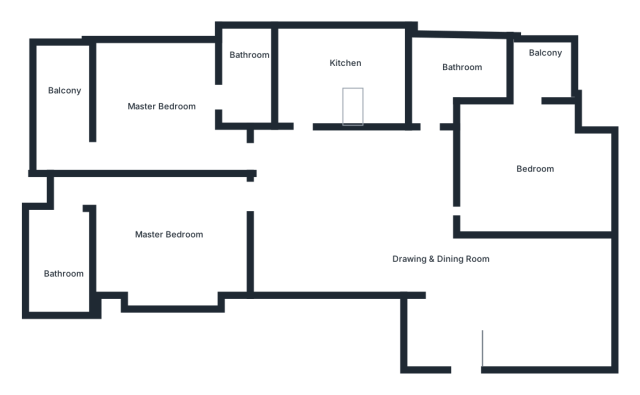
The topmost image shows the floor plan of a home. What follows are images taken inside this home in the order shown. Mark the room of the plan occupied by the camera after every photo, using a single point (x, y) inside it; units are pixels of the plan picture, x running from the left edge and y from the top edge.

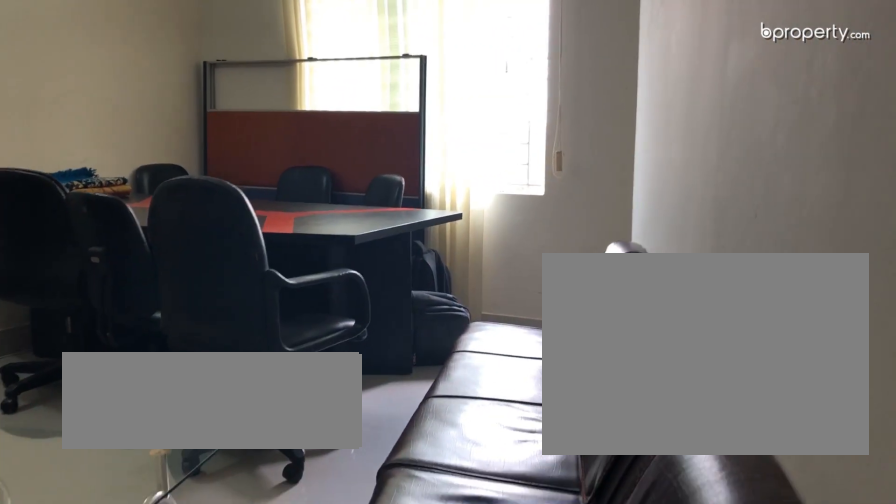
(462, 295)
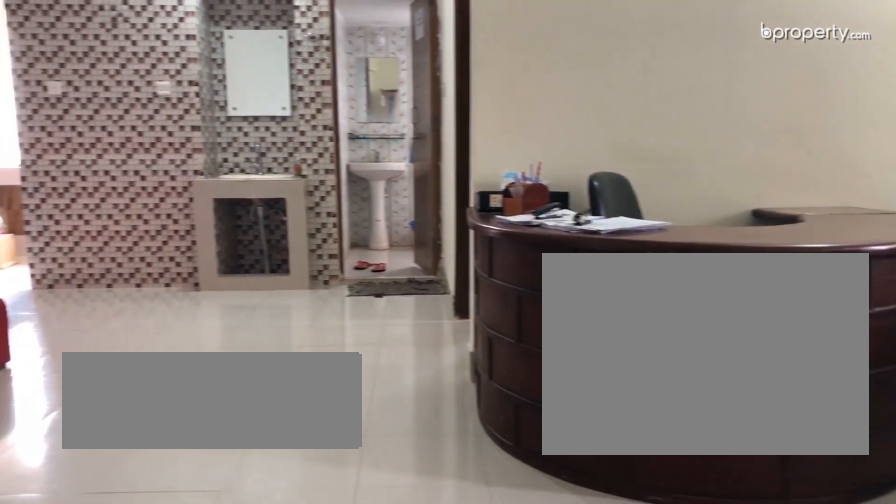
(462, 295)
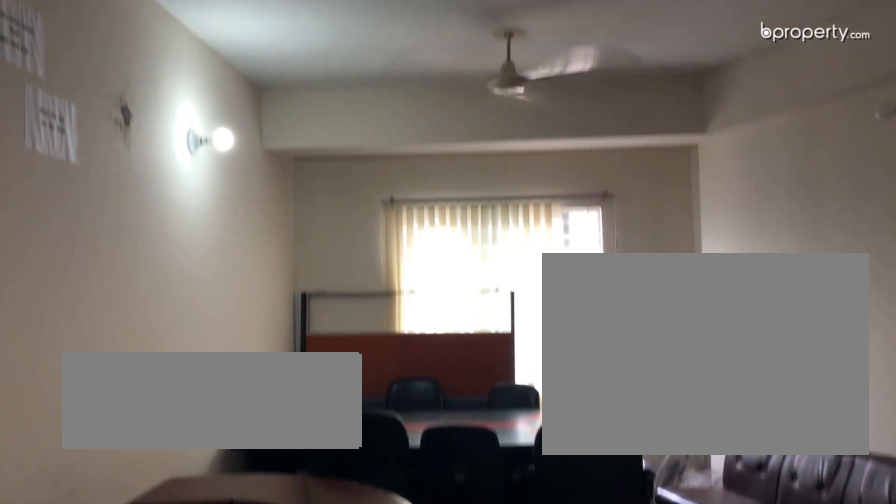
(380, 216)
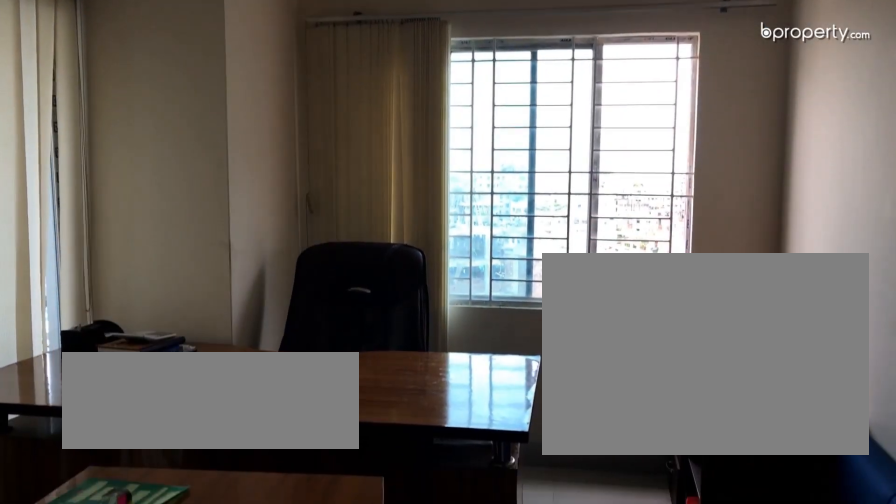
(528, 178)
